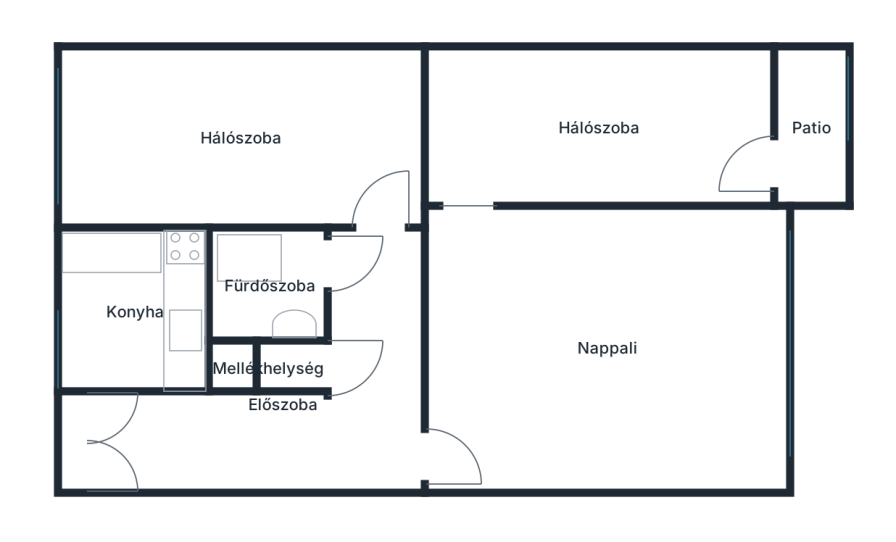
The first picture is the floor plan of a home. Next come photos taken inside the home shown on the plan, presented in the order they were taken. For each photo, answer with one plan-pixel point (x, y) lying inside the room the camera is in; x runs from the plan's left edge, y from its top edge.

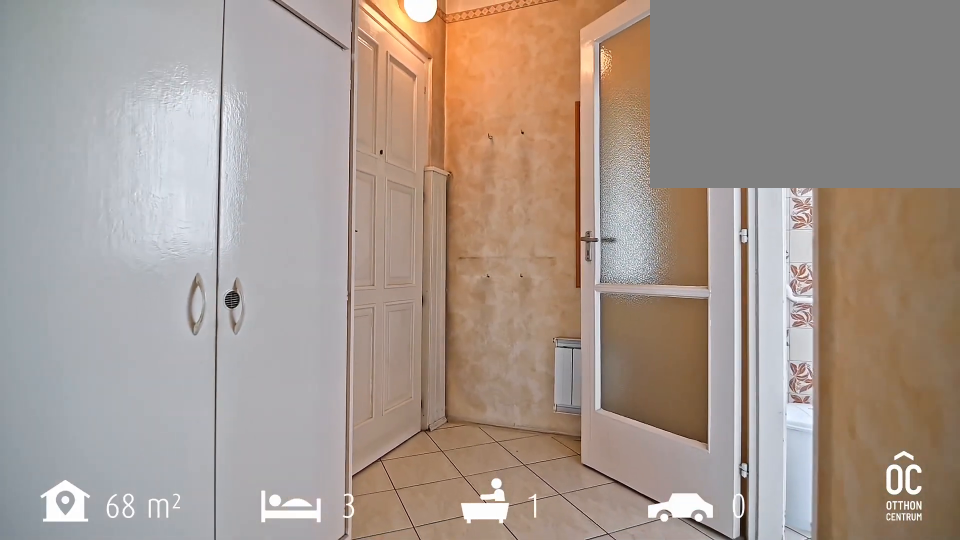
(262, 444)
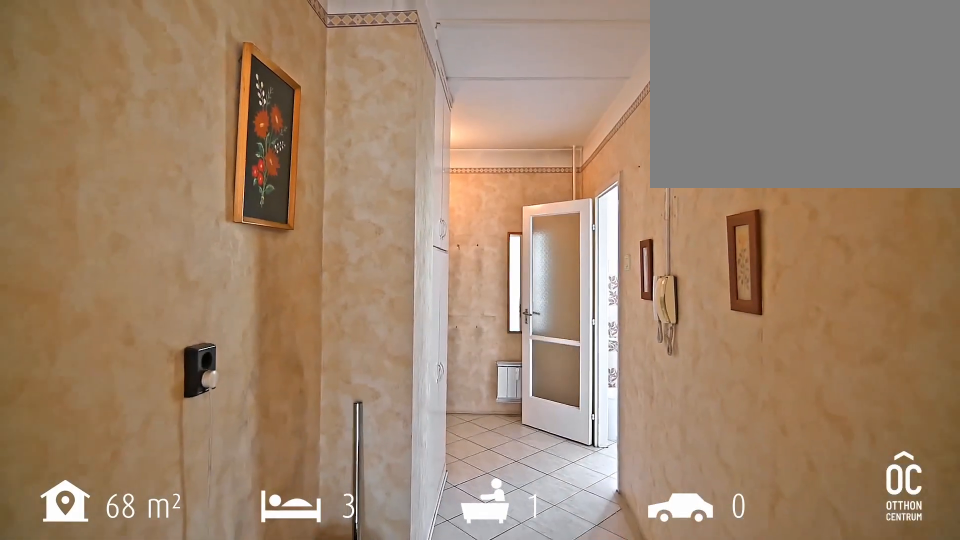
(262, 444)
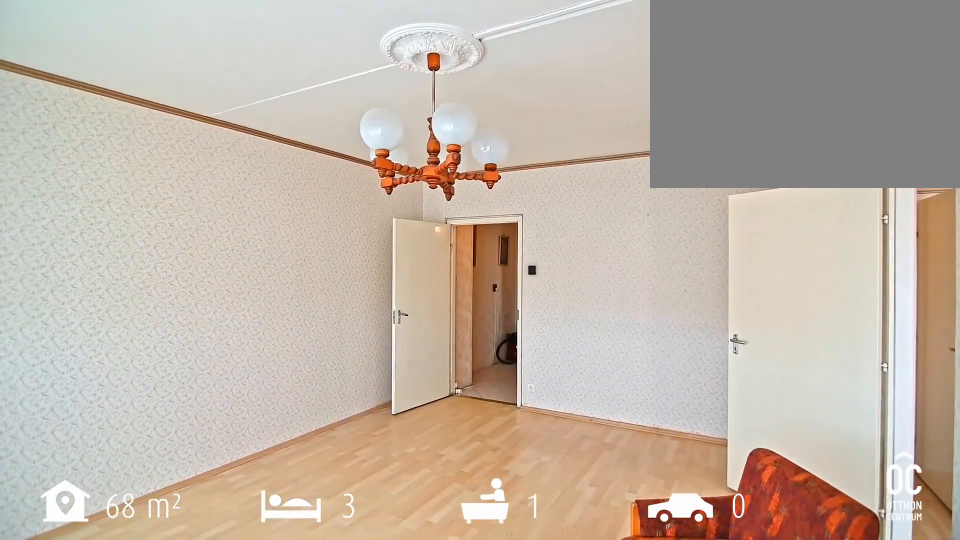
(609, 354)
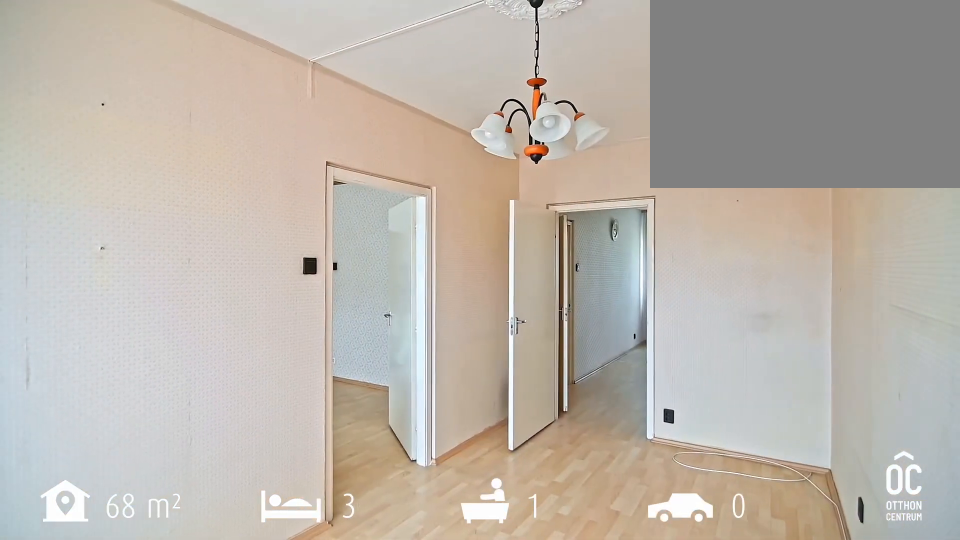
(591, 129)
